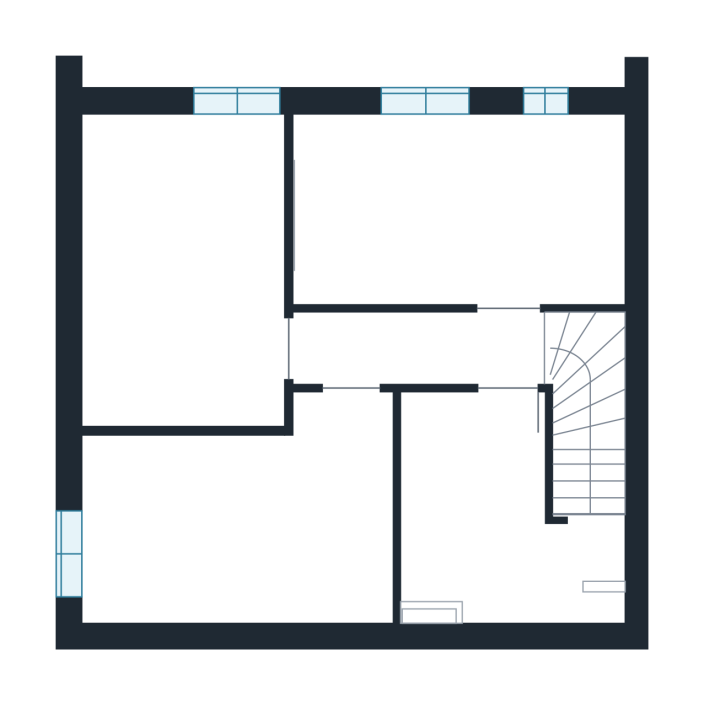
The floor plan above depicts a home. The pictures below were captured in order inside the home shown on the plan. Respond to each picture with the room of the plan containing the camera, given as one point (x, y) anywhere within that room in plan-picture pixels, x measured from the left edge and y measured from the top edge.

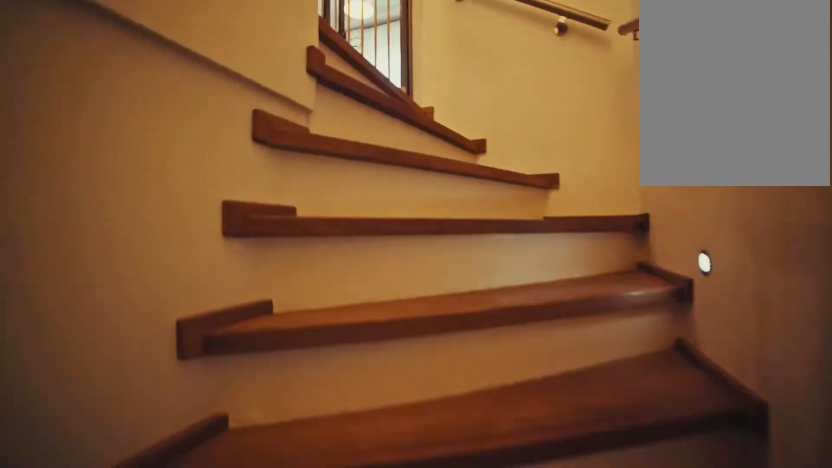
(591, 420)
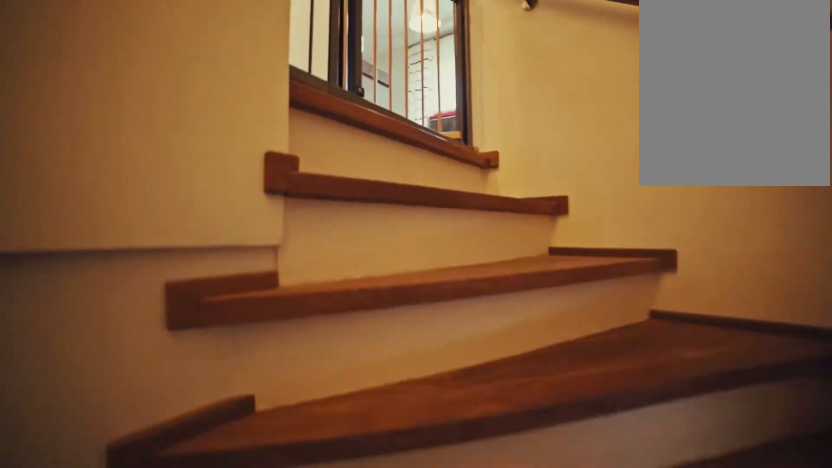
(589, 398)
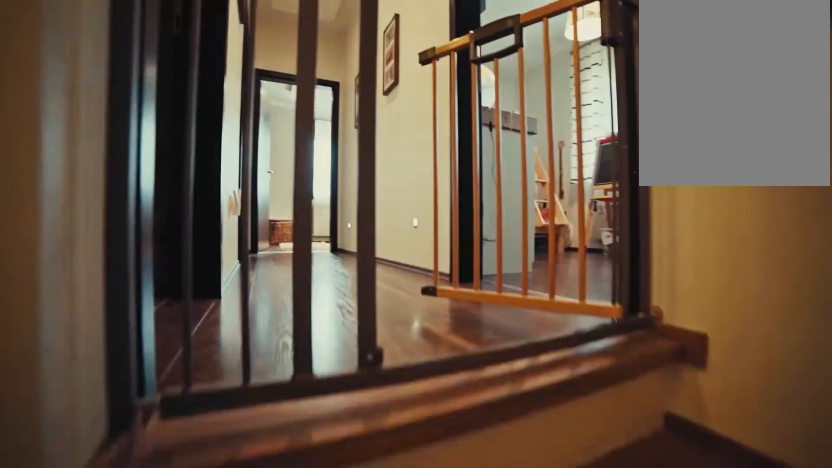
(586, 372)
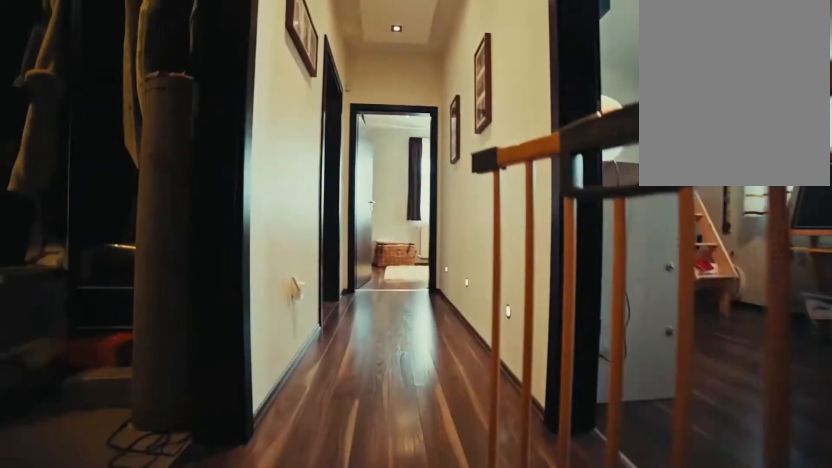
(562, 352)
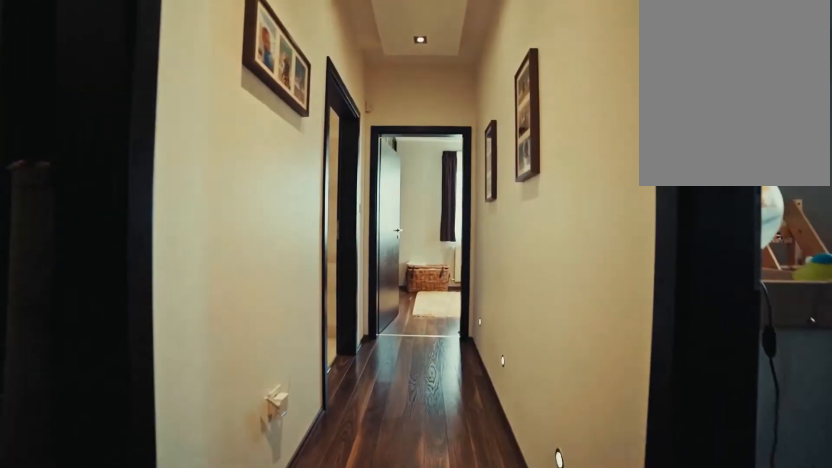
(522, 348)
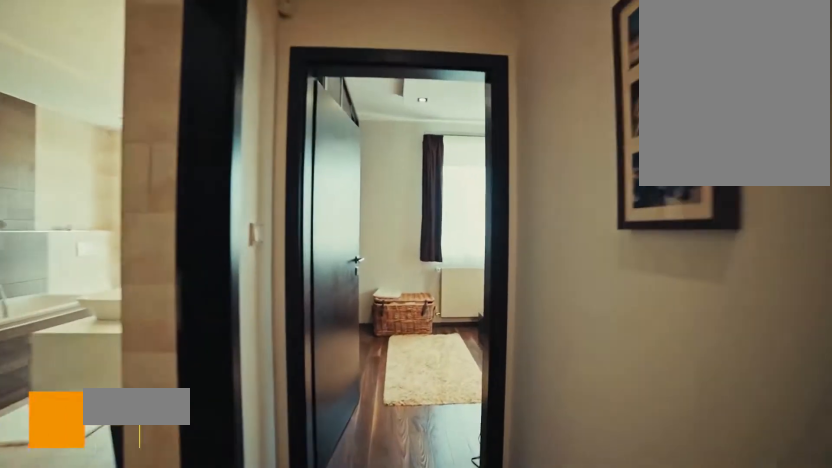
(420, 350)
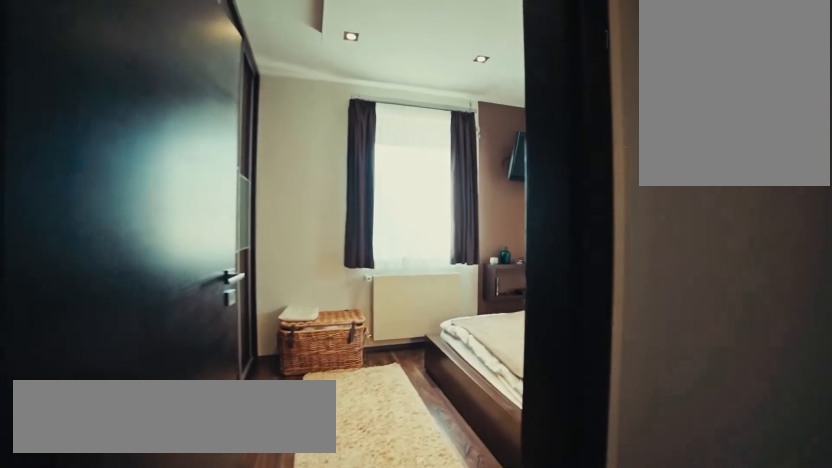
(352, 351)
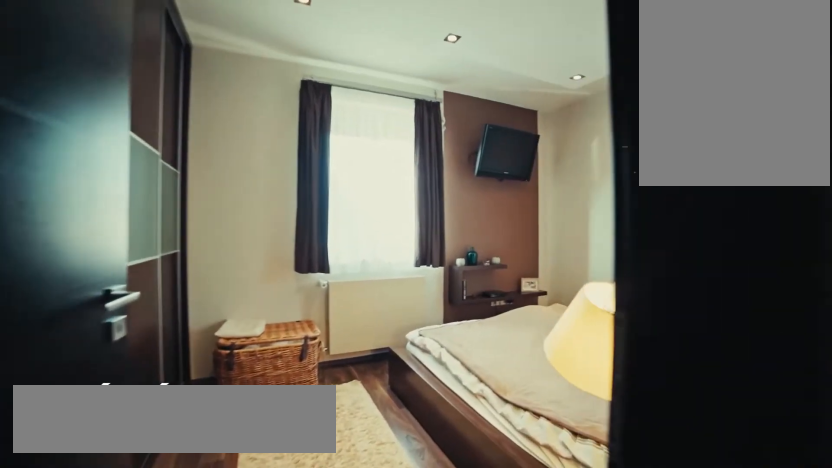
(315, 351)
